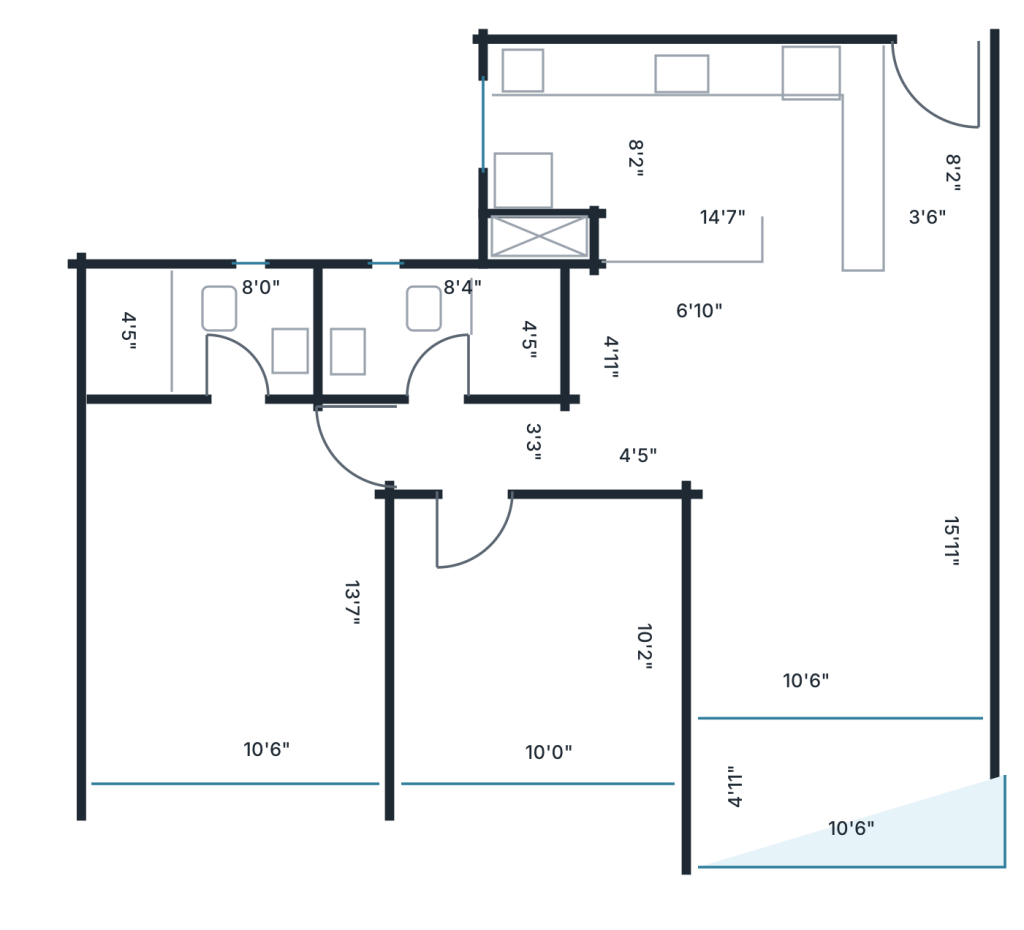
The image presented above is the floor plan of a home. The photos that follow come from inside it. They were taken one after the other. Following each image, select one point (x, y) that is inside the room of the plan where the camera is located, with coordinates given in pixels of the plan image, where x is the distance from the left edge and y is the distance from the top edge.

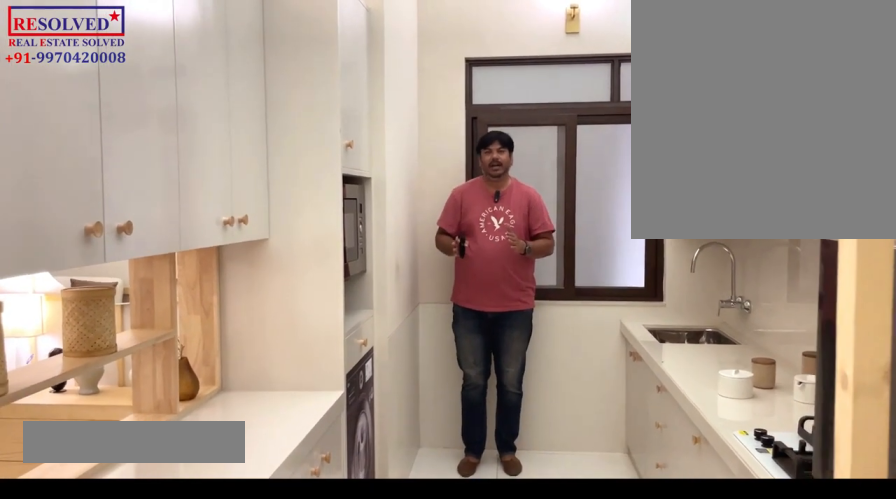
(688, 151)
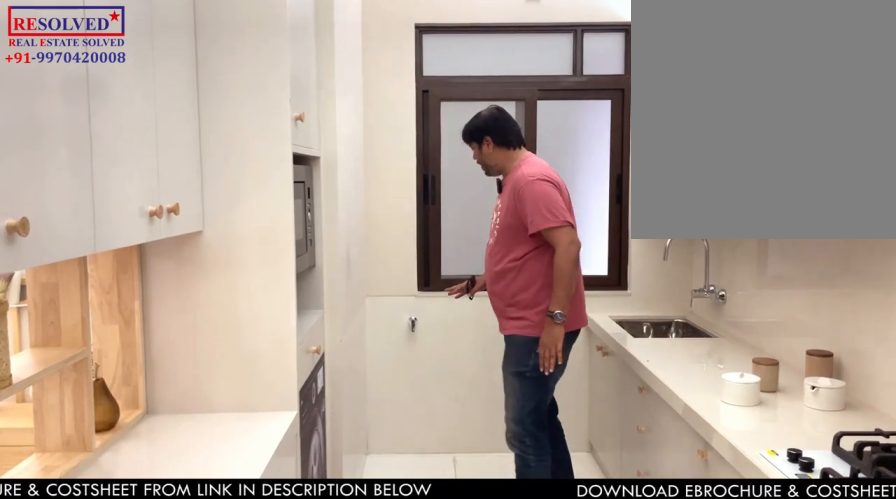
(688, 151)
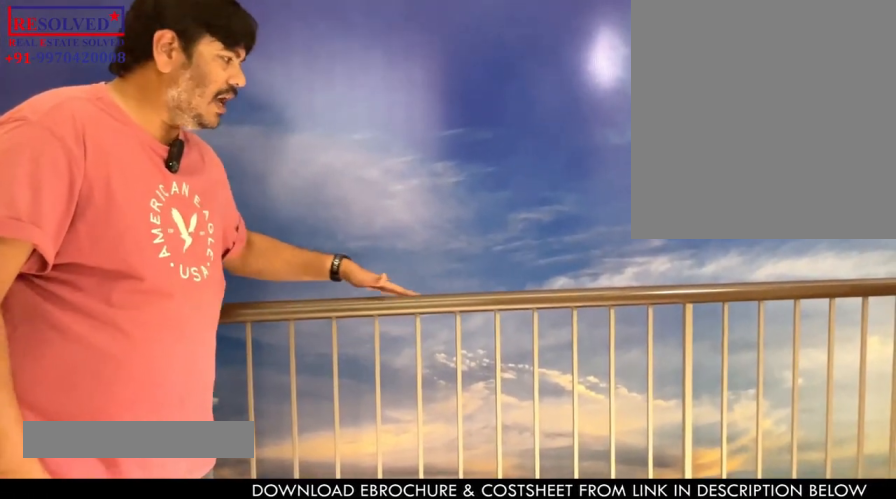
(839, 788)
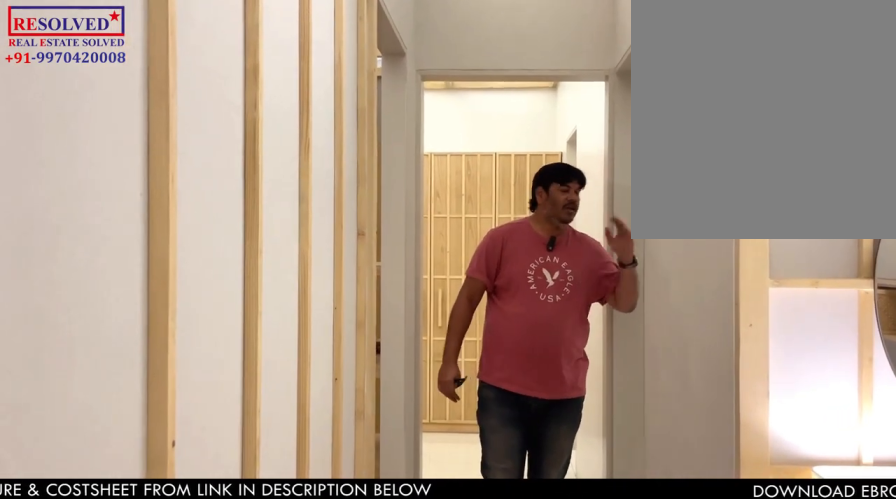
(476, 446)
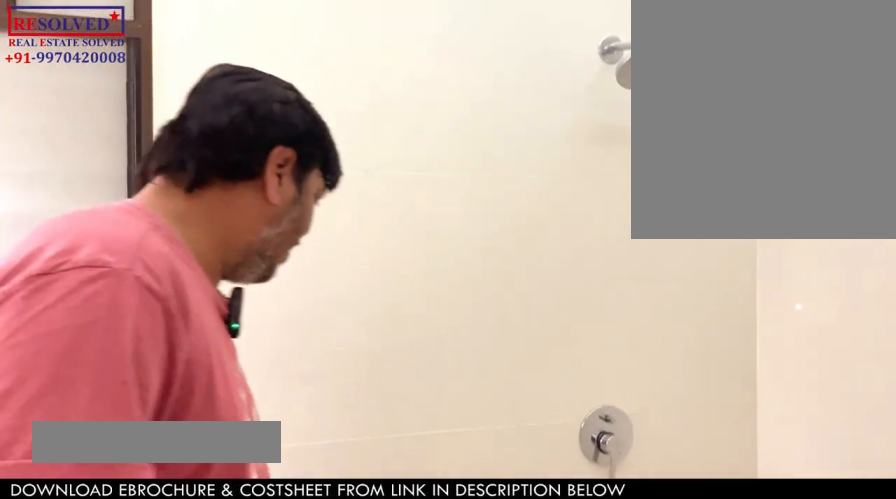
(441, 332)
